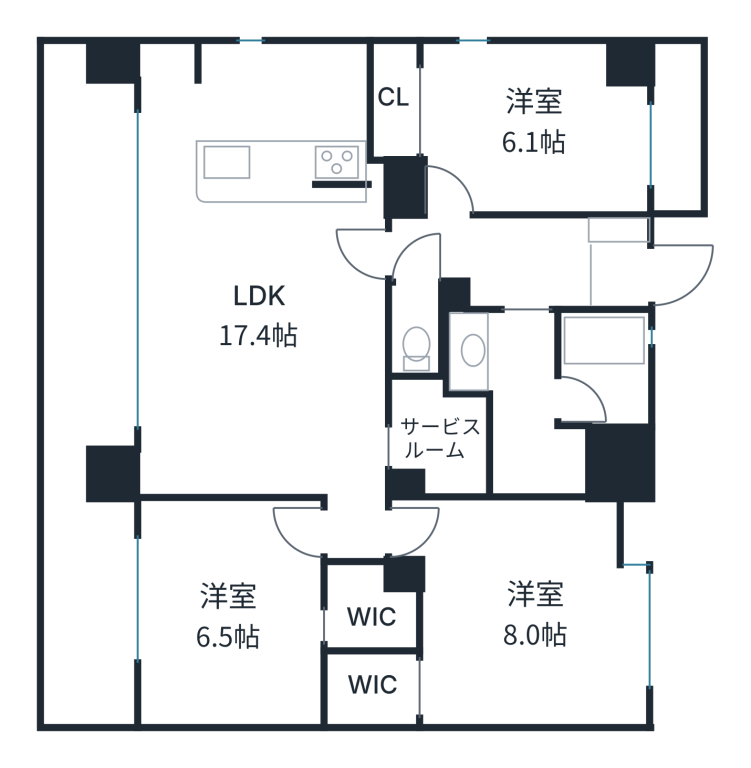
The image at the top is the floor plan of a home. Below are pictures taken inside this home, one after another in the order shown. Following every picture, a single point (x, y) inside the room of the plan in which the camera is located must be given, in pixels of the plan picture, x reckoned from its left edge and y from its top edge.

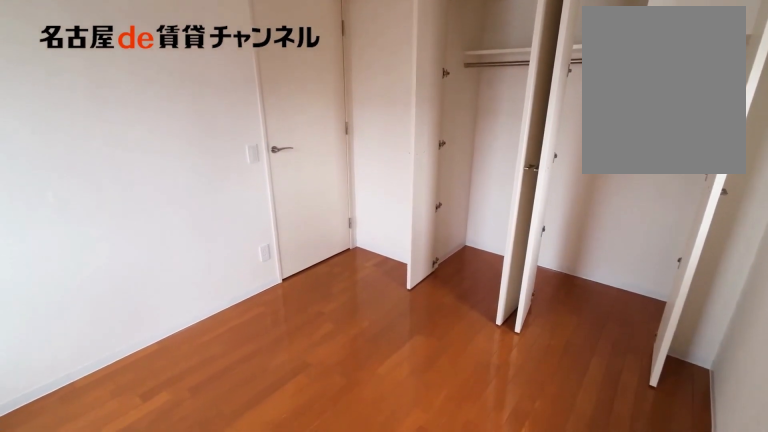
(508, 127)
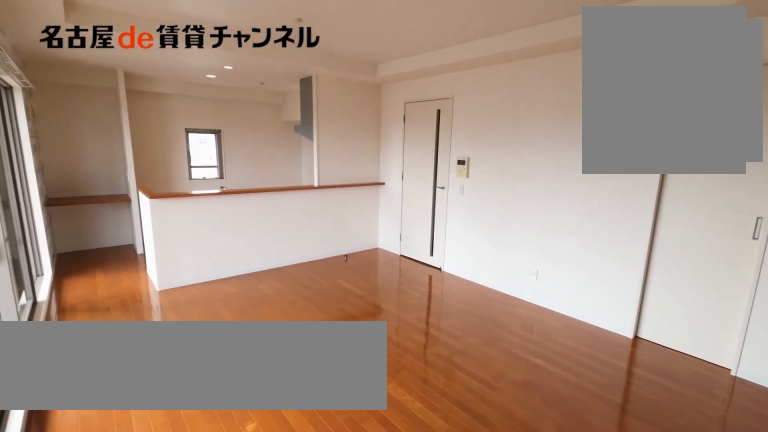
(259, 269)
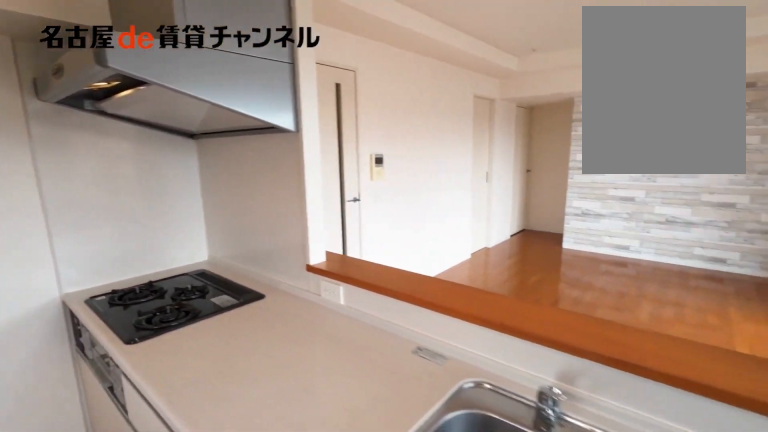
(258, 268)
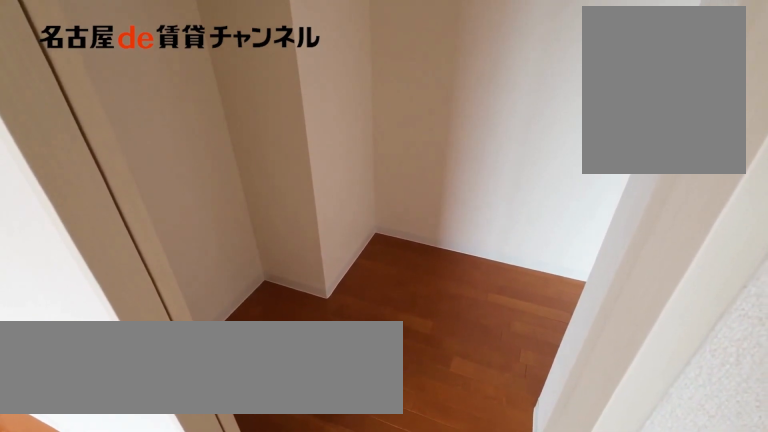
(437, 437)
